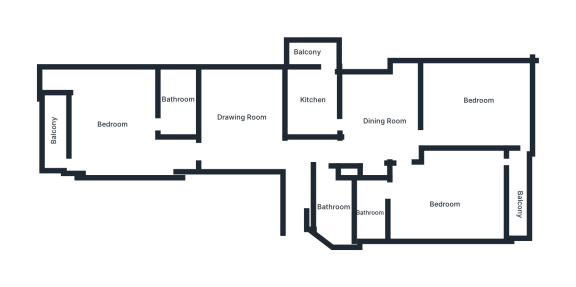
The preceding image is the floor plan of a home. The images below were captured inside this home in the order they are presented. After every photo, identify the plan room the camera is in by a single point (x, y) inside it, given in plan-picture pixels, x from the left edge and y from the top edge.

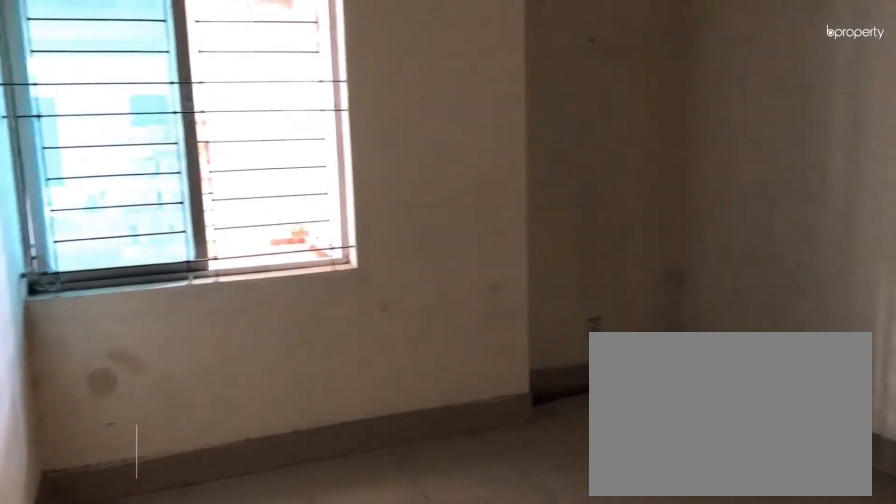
(377, 116)
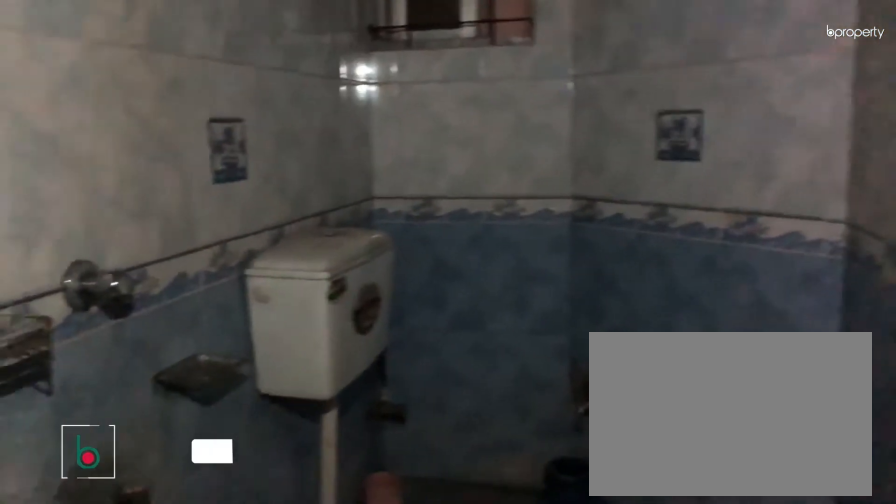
(332, 206)
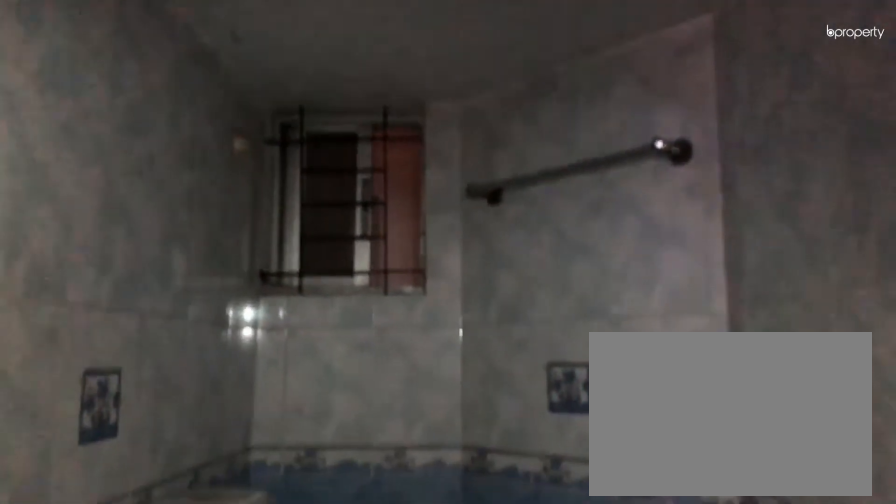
(332, 206)
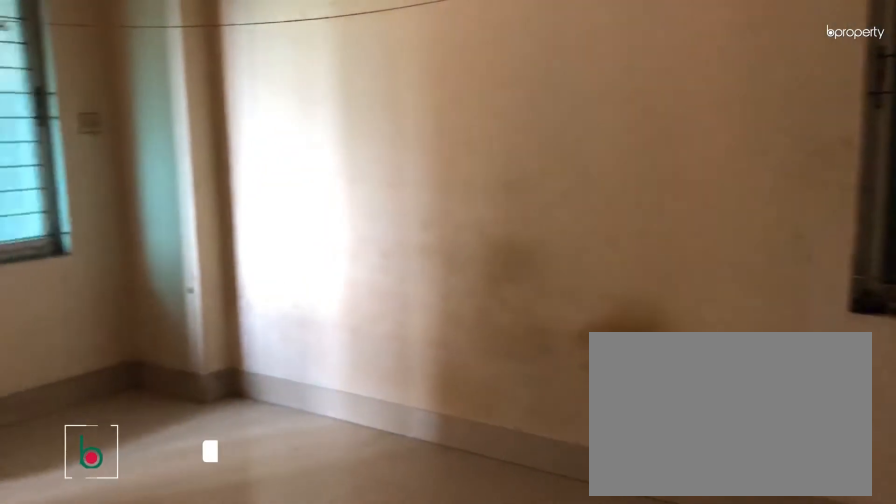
(453, 196)
